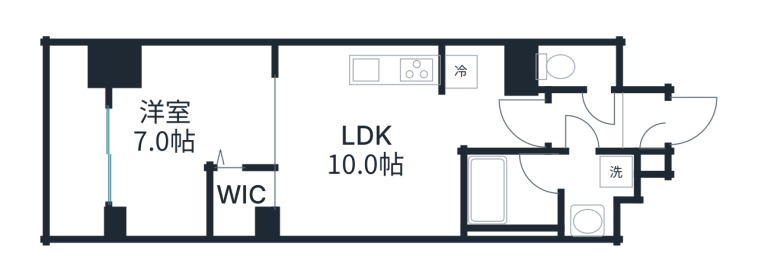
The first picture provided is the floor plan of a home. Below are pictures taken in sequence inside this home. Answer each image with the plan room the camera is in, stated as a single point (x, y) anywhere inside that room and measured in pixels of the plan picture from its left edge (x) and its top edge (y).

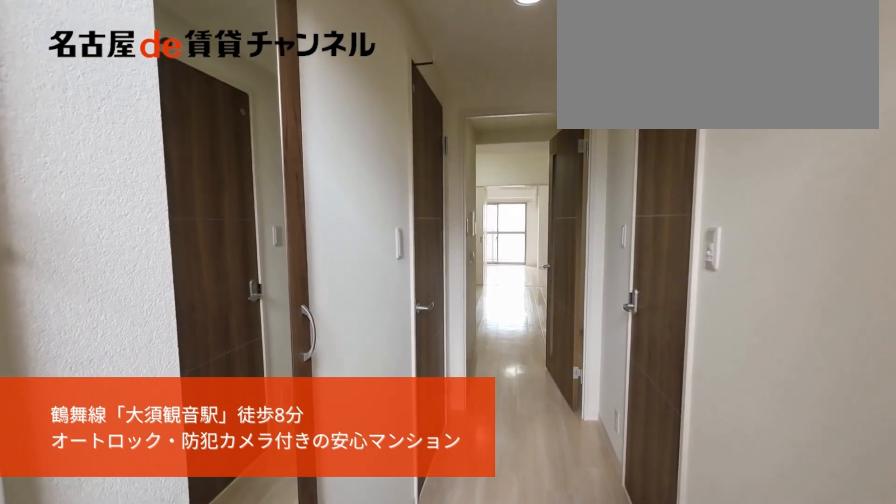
(644, 128)
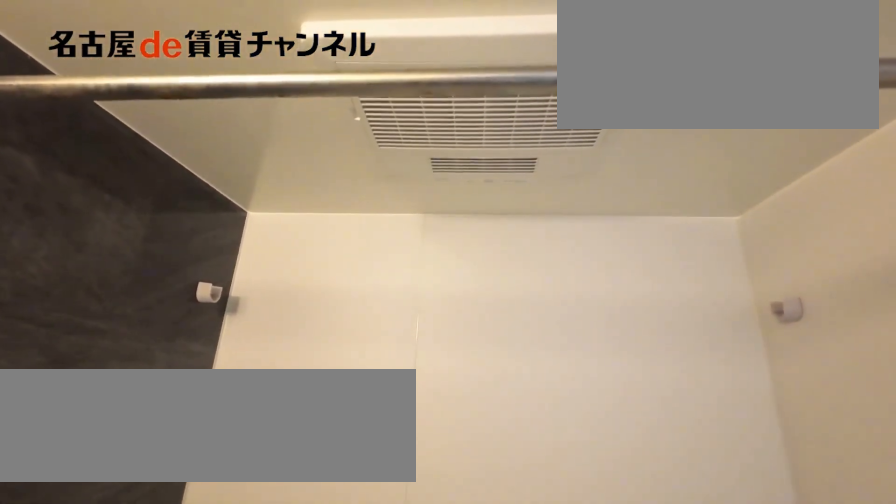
(545, 193)
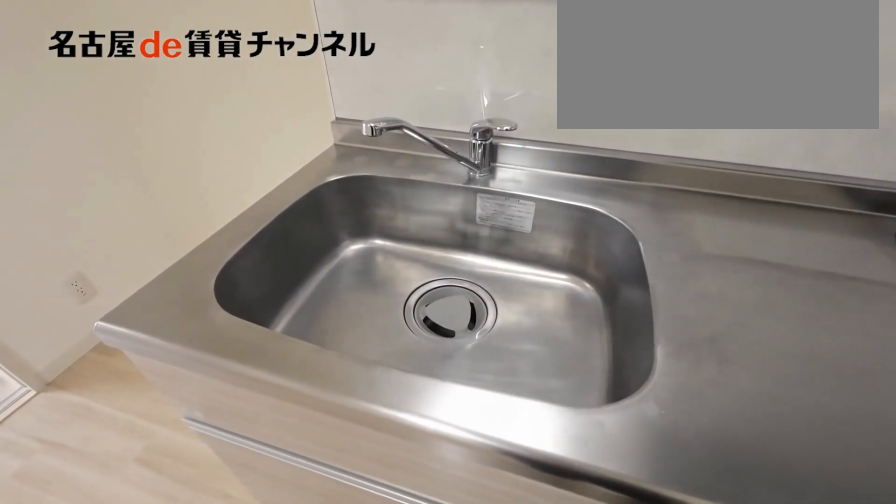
(368, 140)
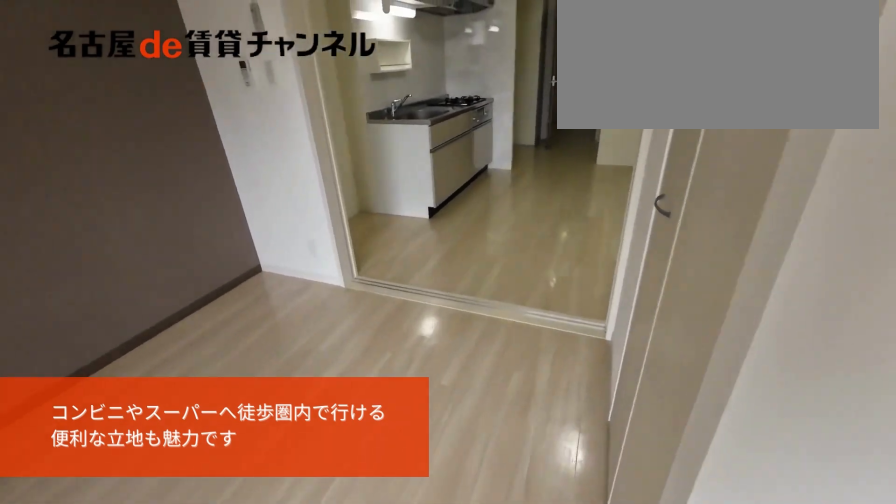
(190, 140)
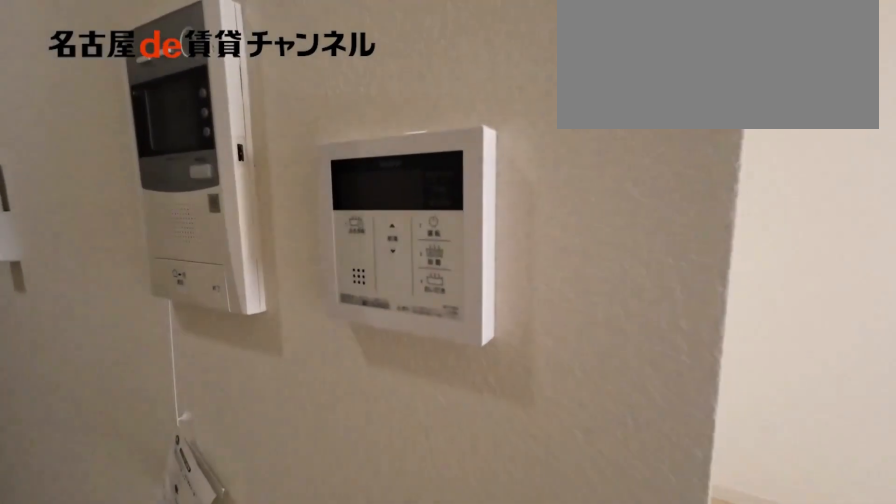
(368, 140)
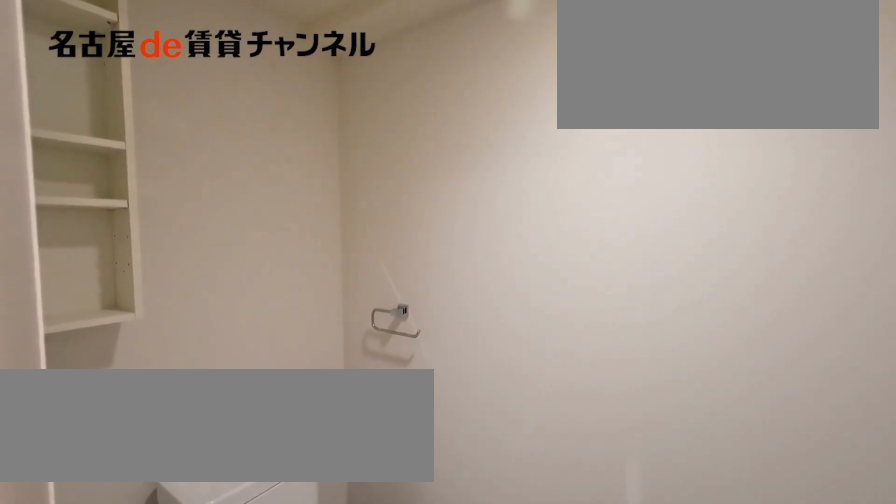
(578, 67)
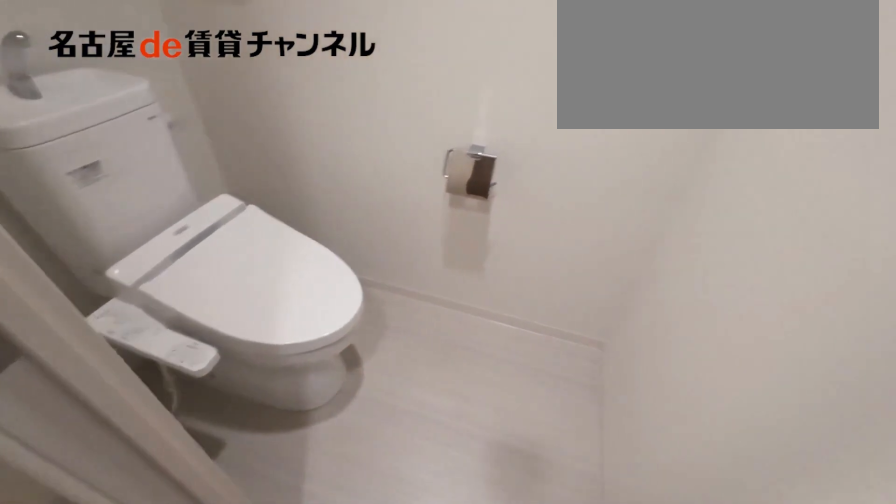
(578, 67)
